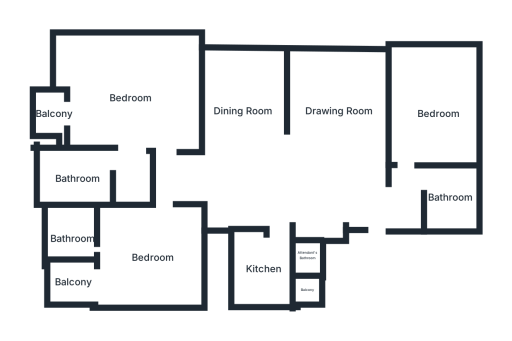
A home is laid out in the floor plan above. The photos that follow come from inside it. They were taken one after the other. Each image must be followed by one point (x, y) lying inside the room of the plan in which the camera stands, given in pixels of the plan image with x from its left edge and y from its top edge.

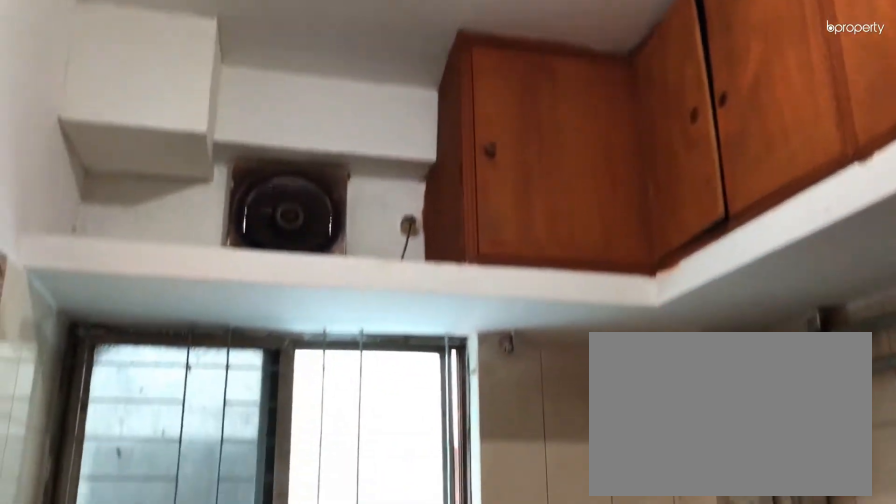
(265, 267)
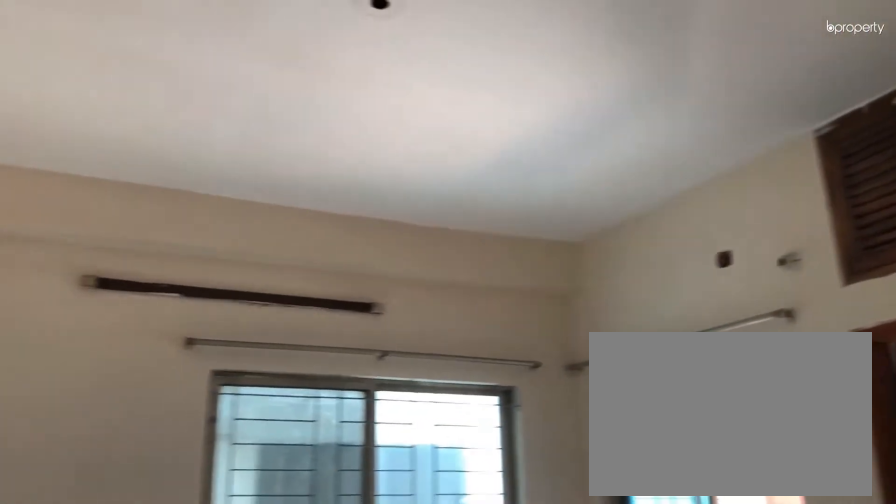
(151, 256)
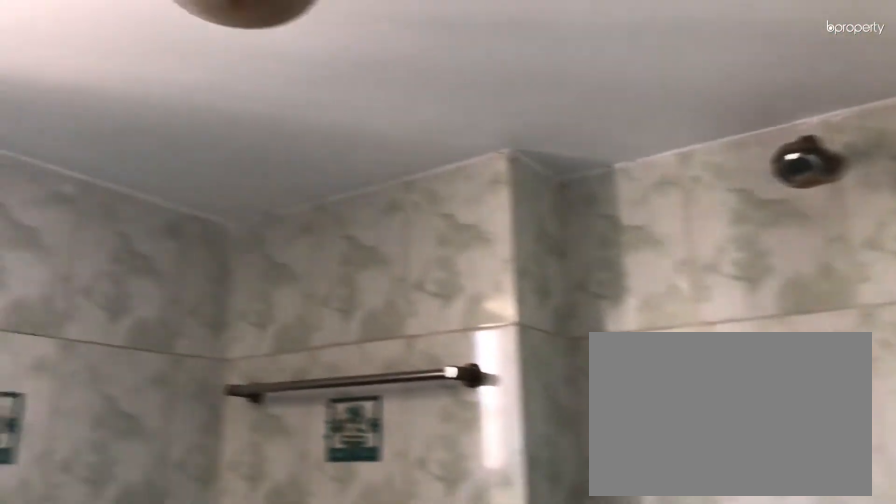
(73, 236)
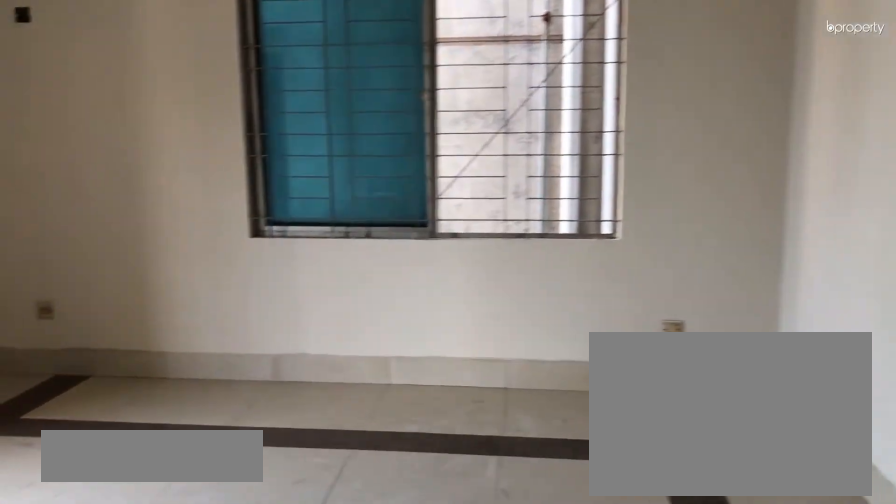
(130, 95)
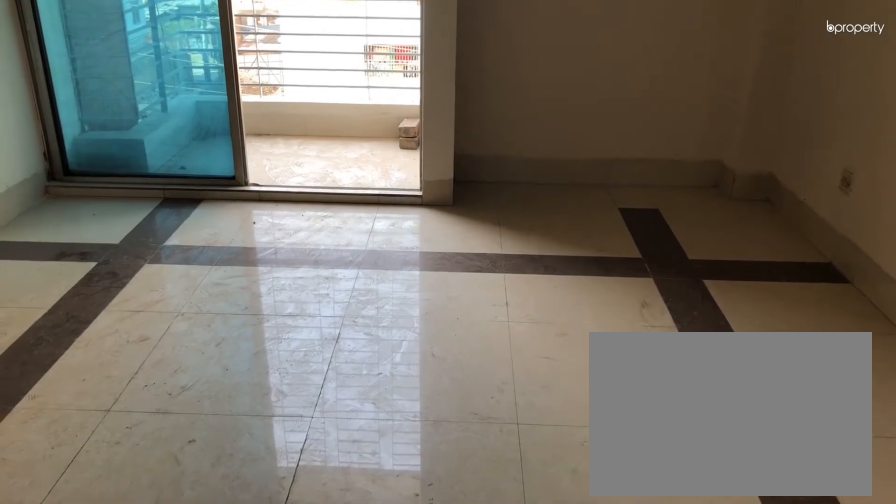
(130, 95)
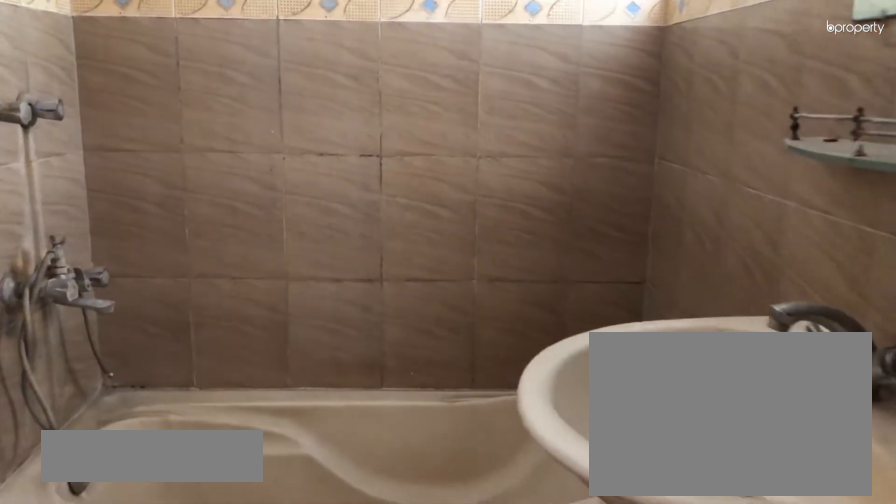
(78, 177)
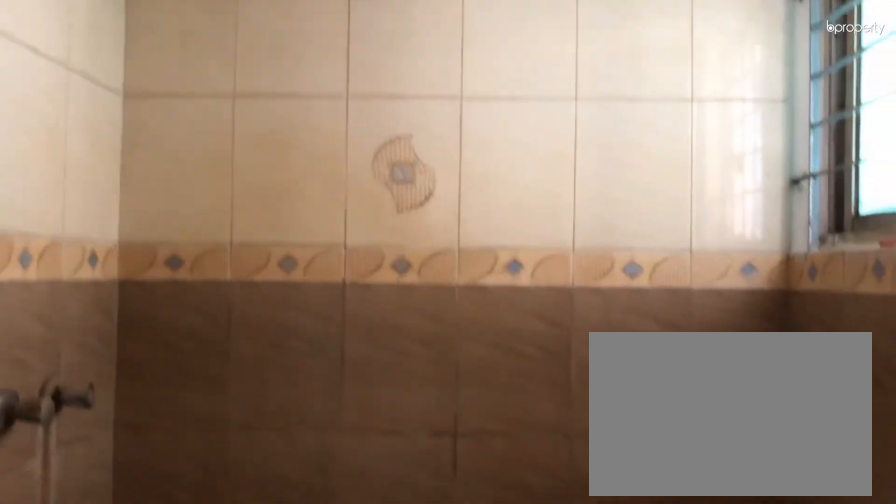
(78, 177)
